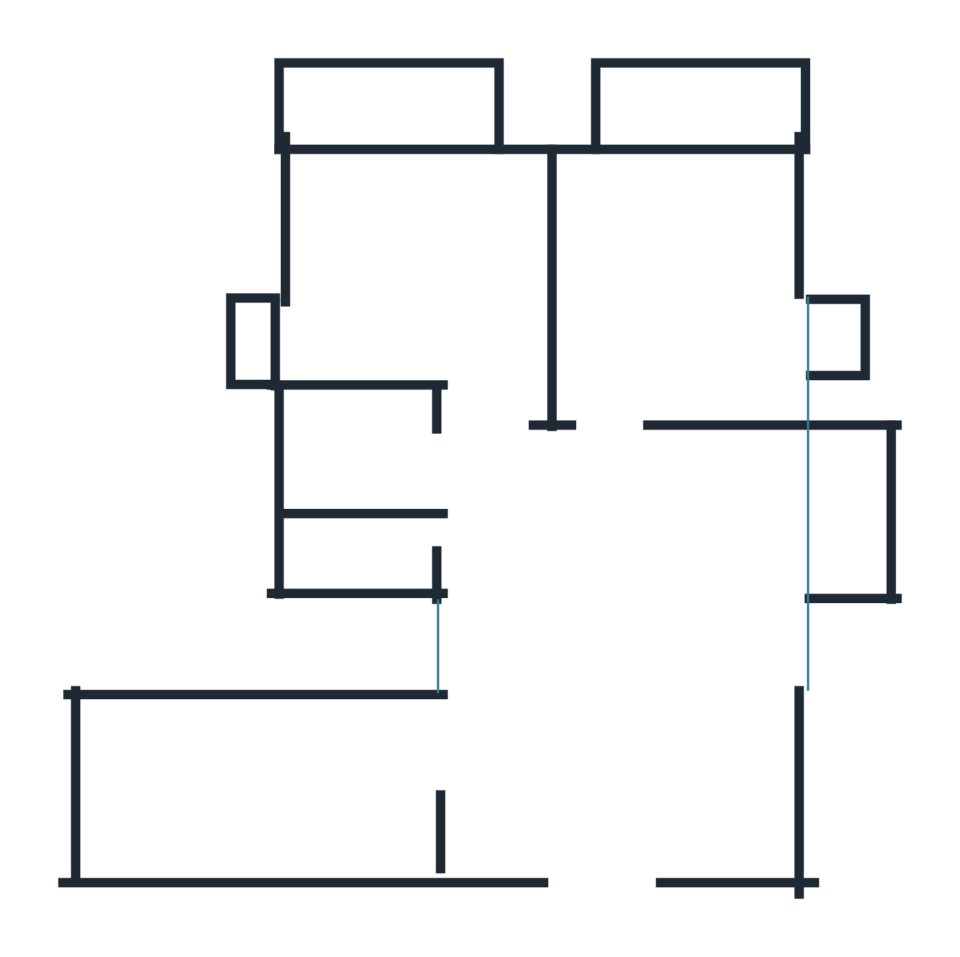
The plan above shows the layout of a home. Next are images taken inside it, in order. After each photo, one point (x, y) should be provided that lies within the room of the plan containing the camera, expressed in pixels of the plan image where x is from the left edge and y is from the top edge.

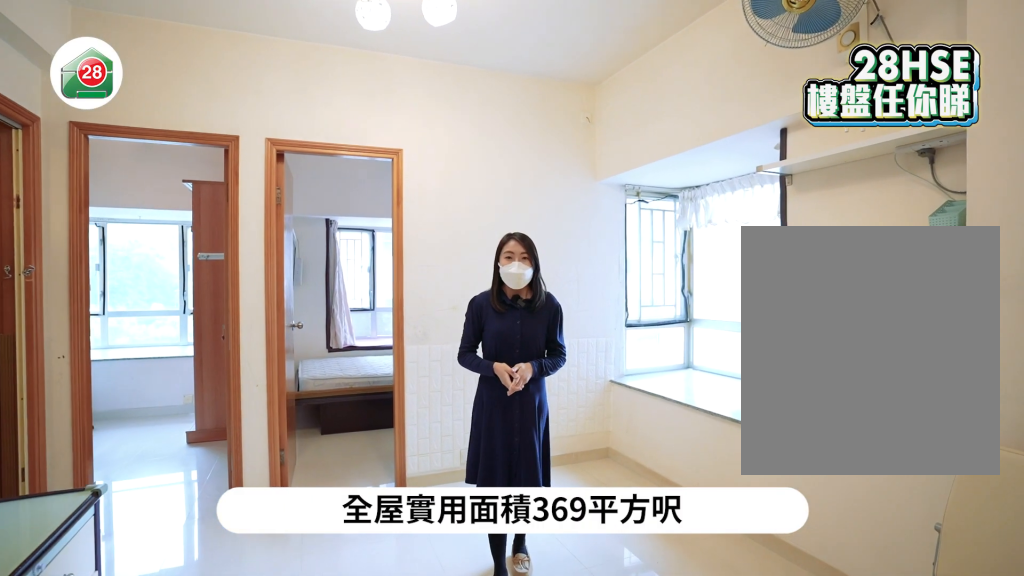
(626, 654)
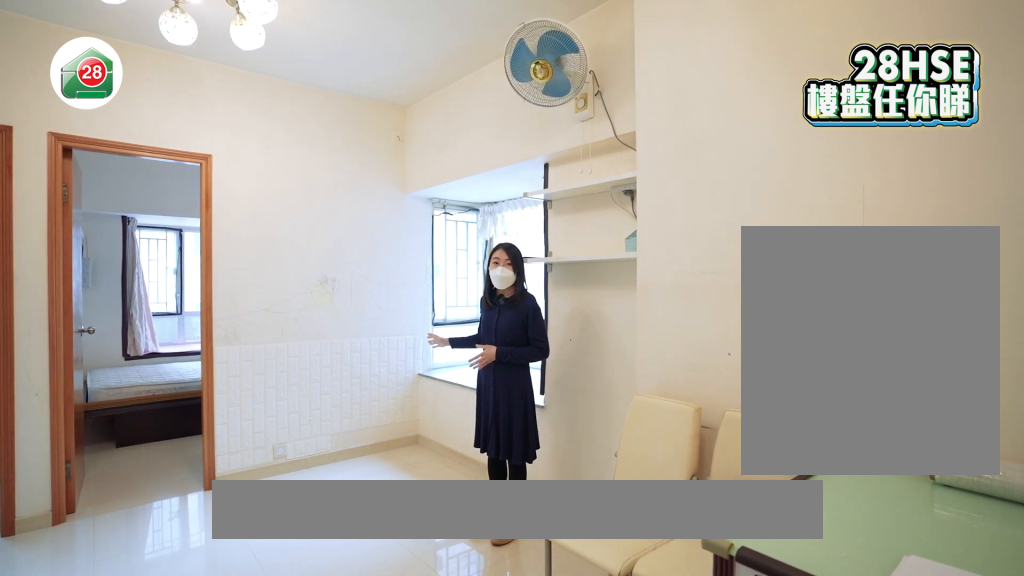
(627, 654)
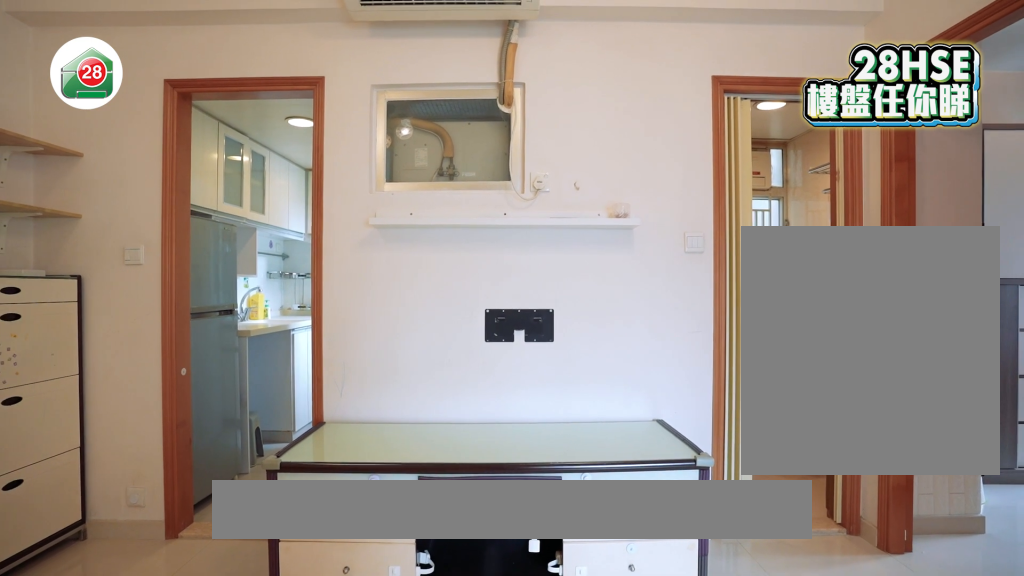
(625, 674)
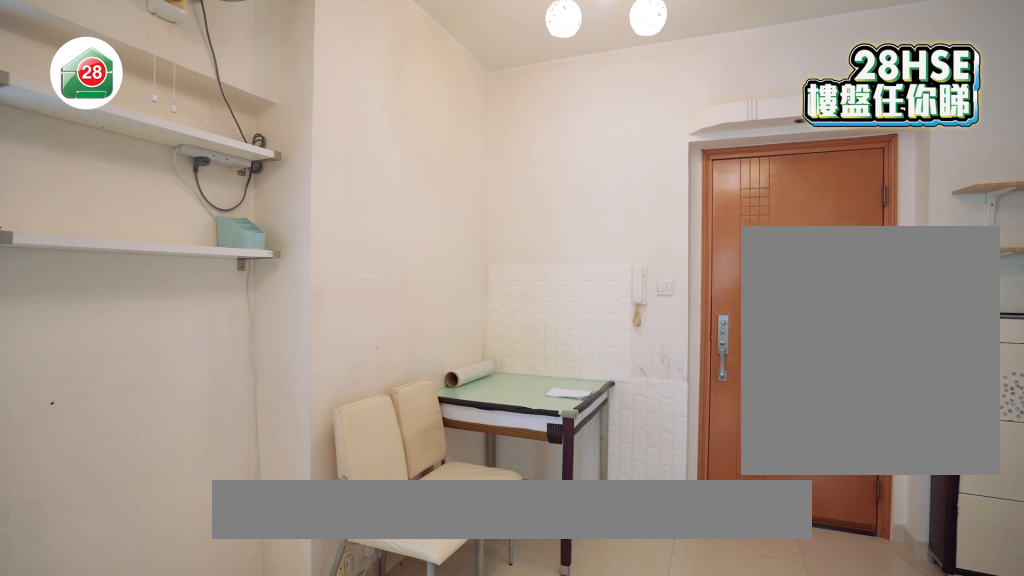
(625, 711)
